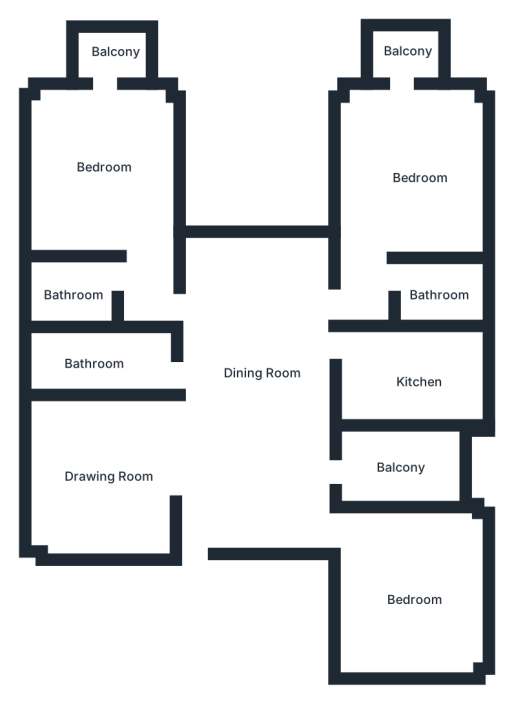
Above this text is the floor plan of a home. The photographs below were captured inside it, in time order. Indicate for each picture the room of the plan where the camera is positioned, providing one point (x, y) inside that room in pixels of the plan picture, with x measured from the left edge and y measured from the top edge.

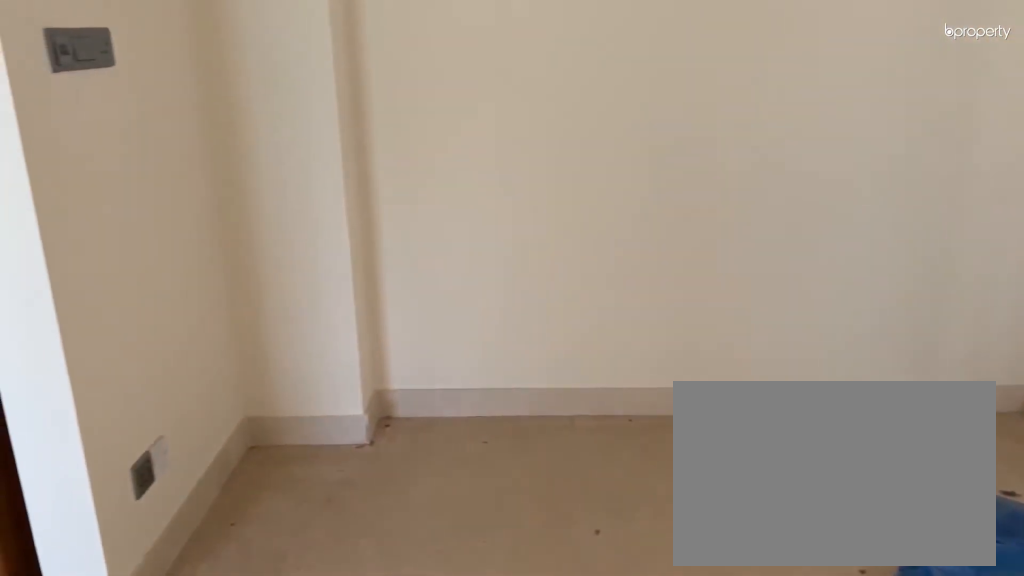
(106, 478)
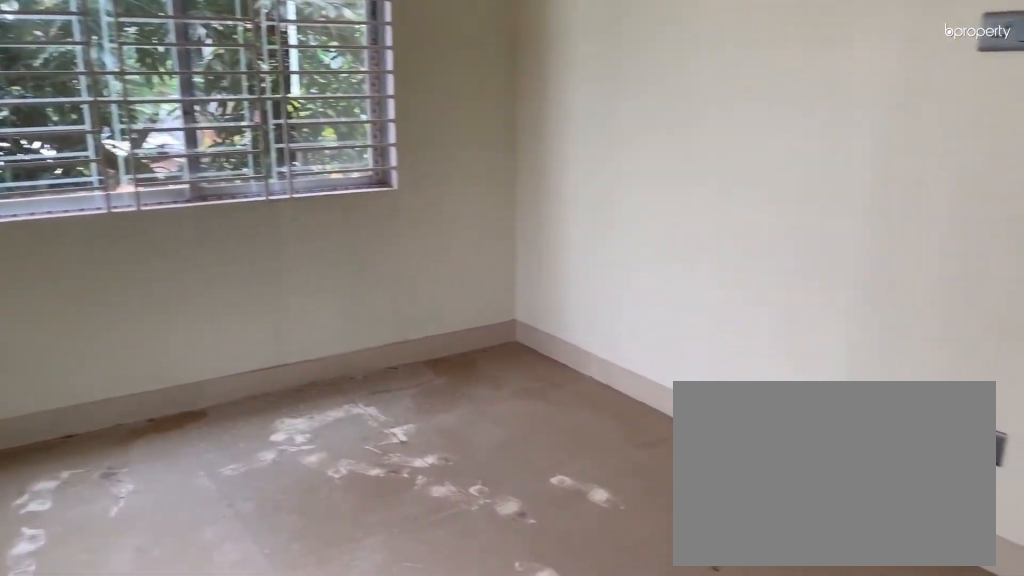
(405, 594)
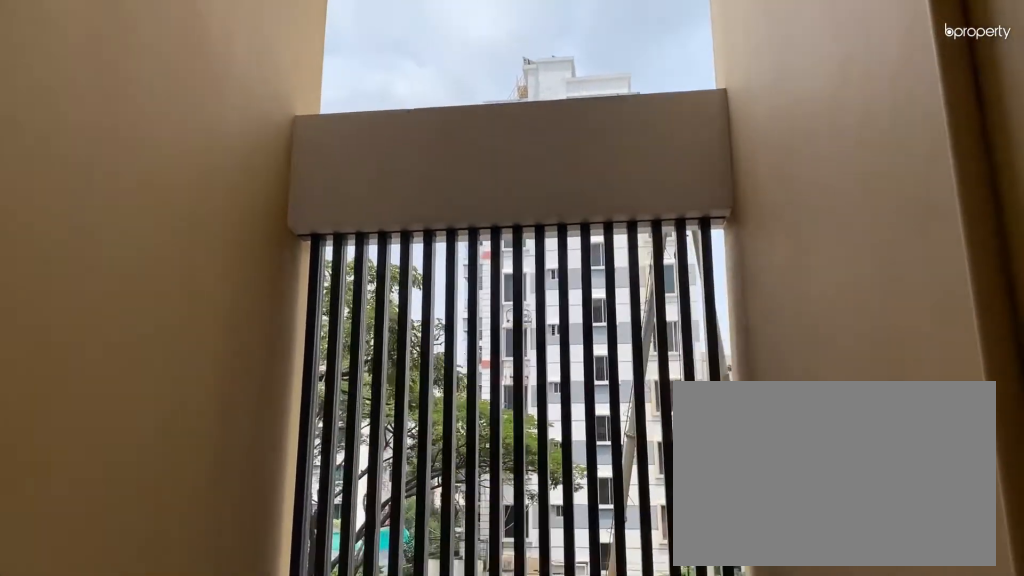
(403, 466)
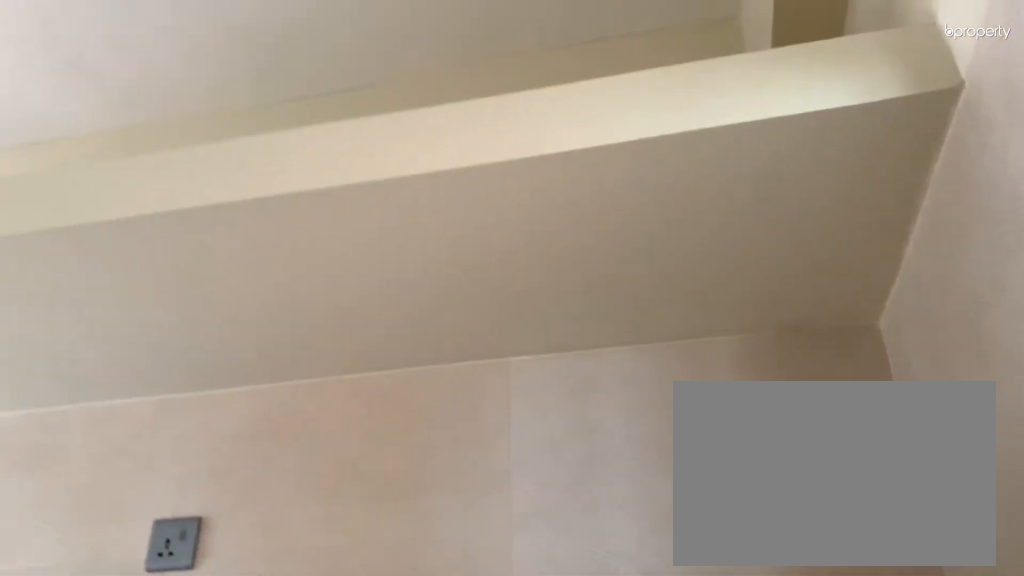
(400, 371)
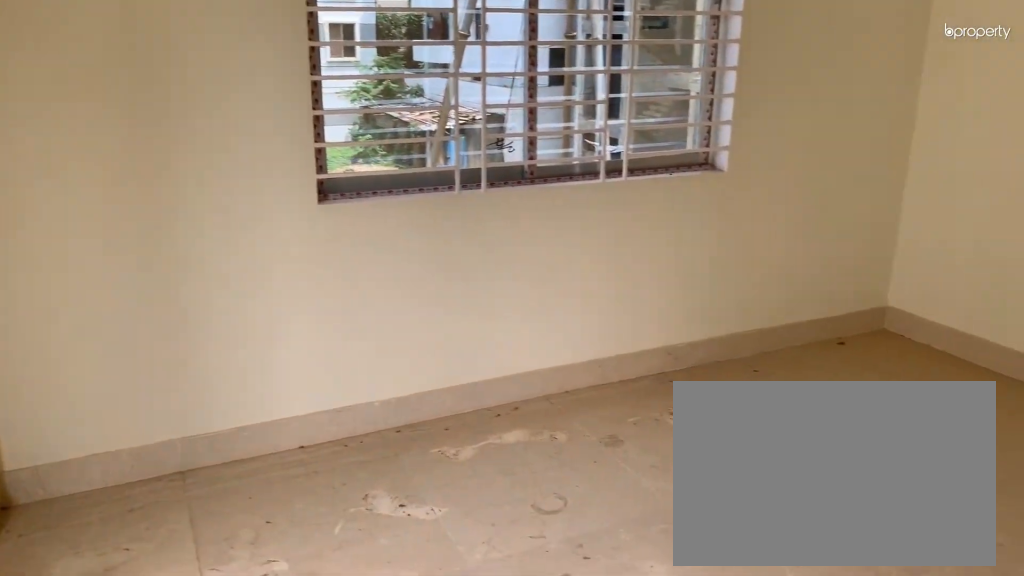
(408, 171)
